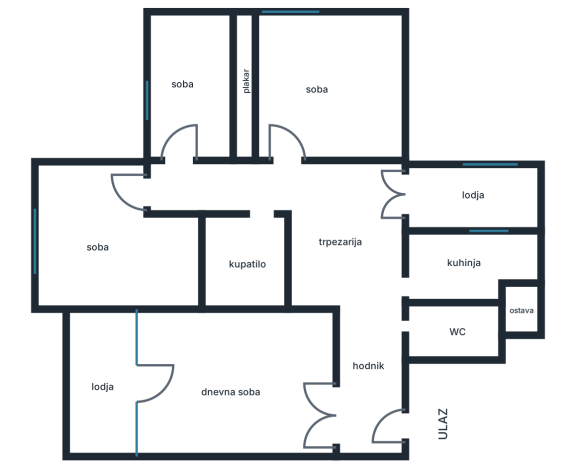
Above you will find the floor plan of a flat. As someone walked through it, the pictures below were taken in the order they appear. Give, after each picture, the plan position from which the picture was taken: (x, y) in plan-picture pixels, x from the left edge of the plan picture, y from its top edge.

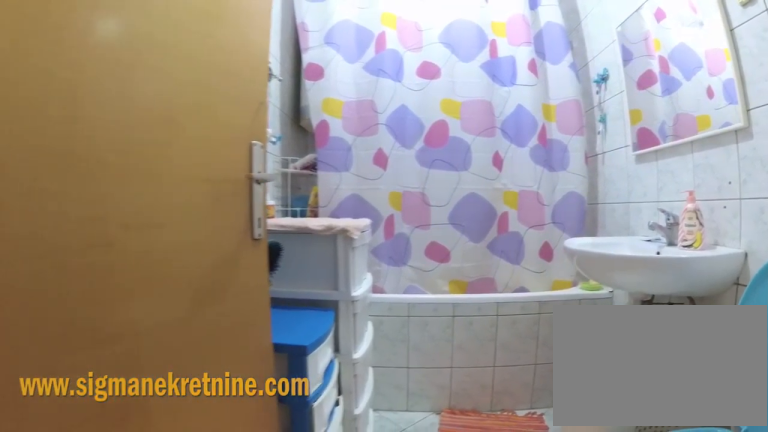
(237, 197)
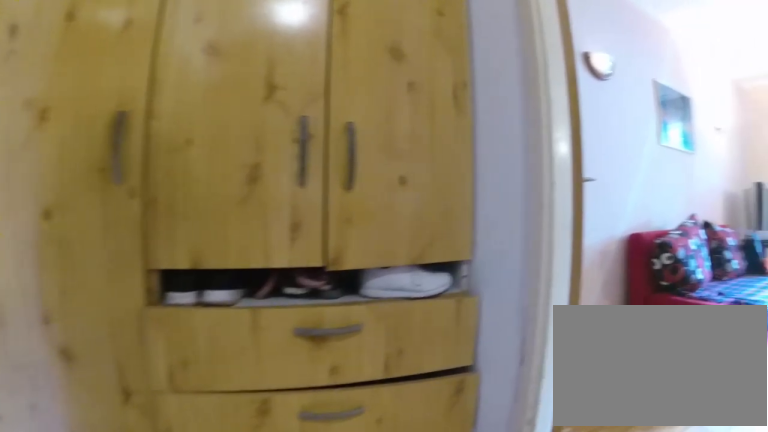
(369, 344)
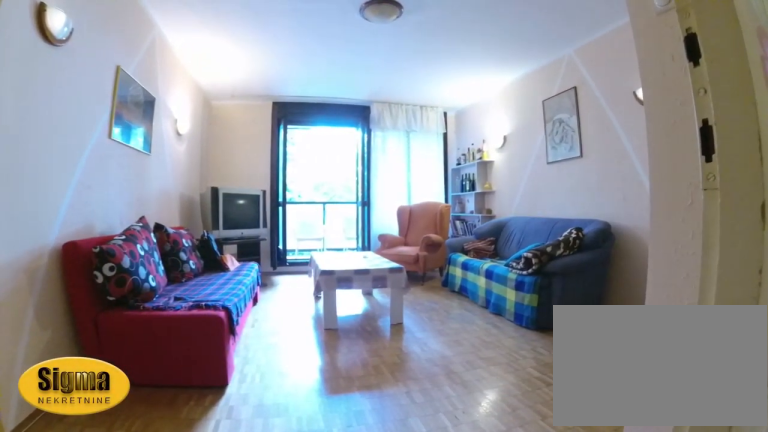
(360, 399)
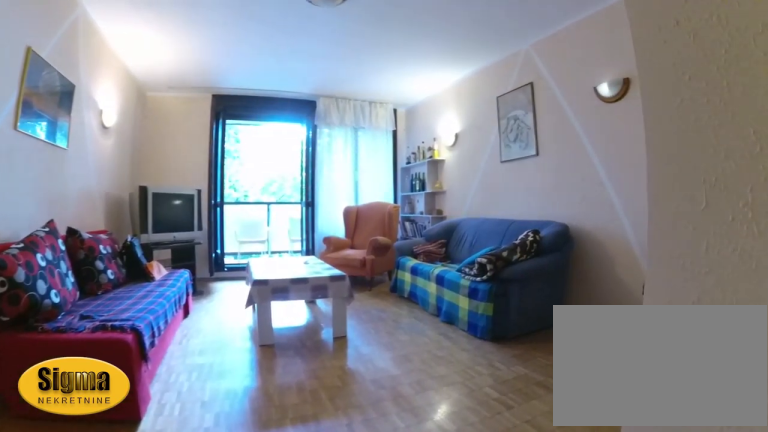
(351, 397)
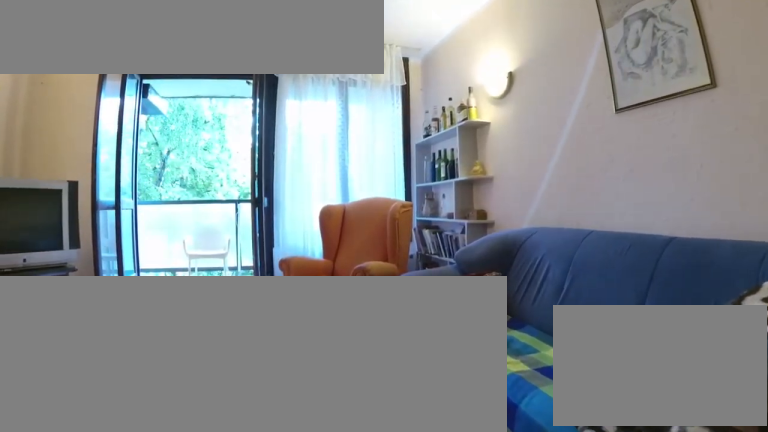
(292, 365)
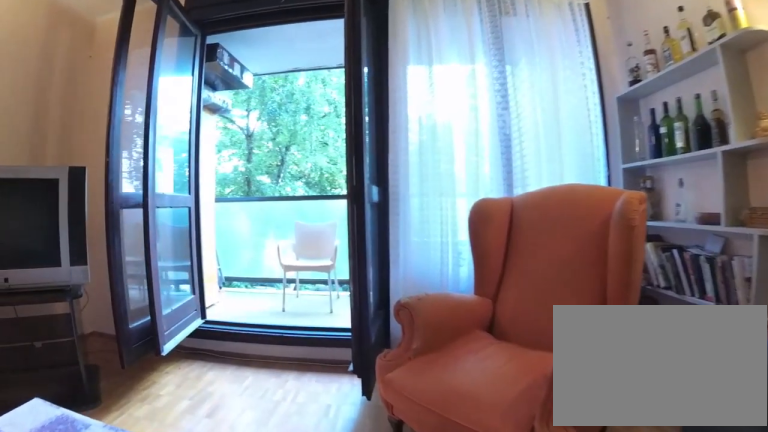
(239, 370)
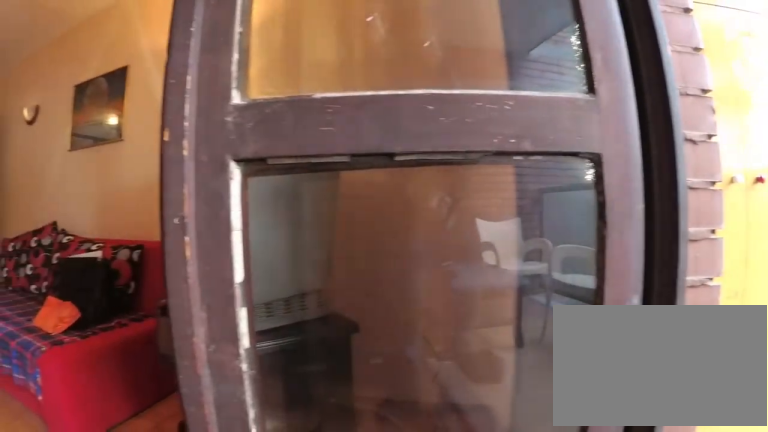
(138, 356)
